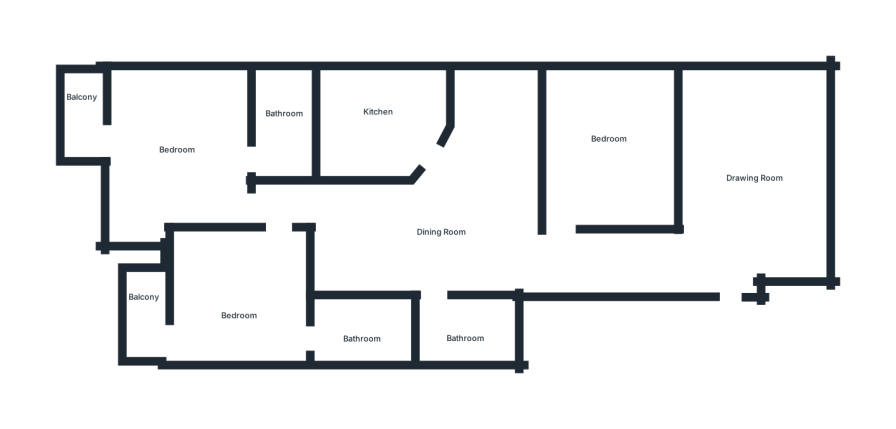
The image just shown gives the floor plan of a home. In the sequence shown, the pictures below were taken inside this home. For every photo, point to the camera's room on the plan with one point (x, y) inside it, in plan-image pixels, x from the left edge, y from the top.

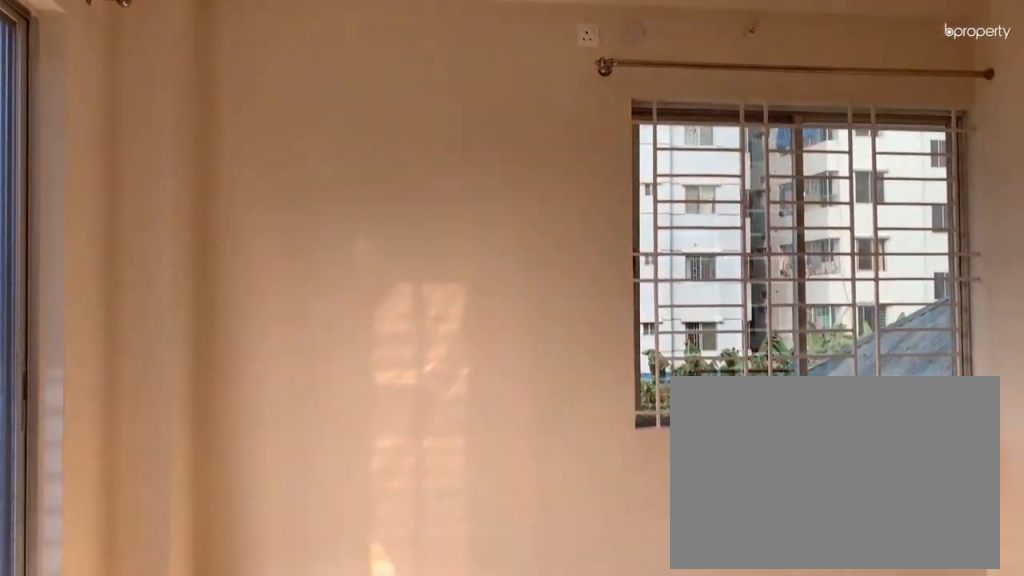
(196, 145)
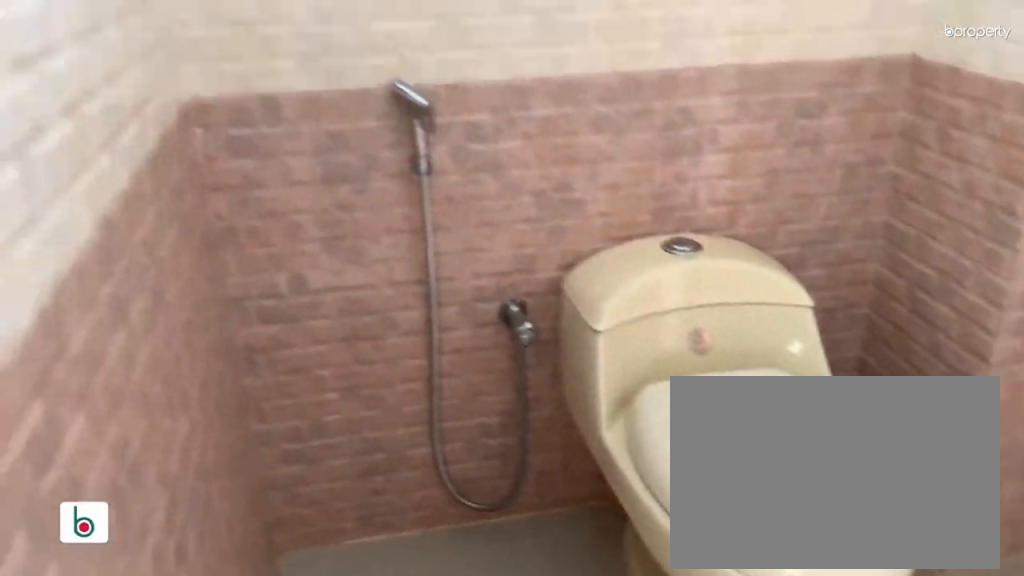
(287, 135)
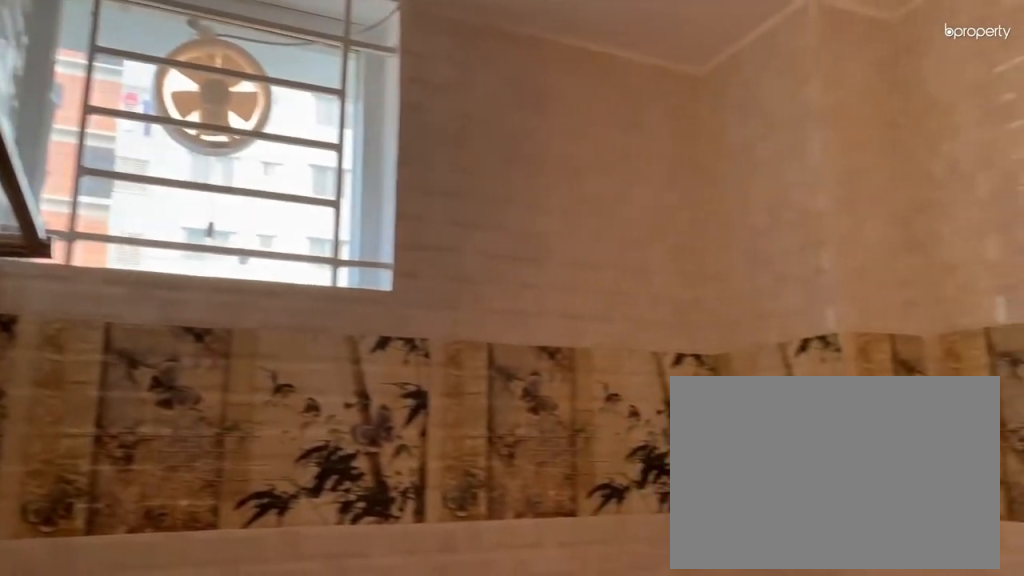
(287, 135)
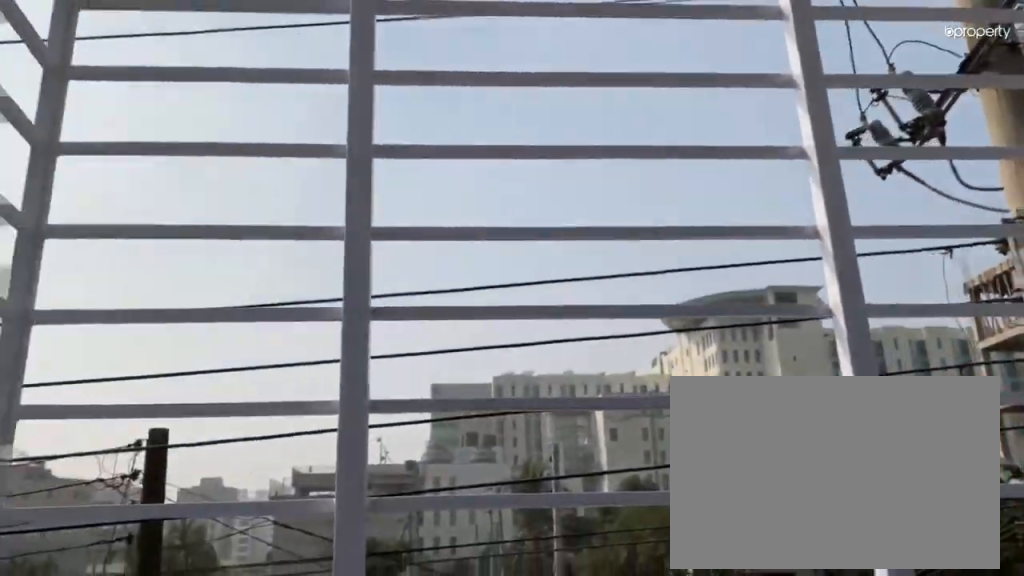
(84, 115)
